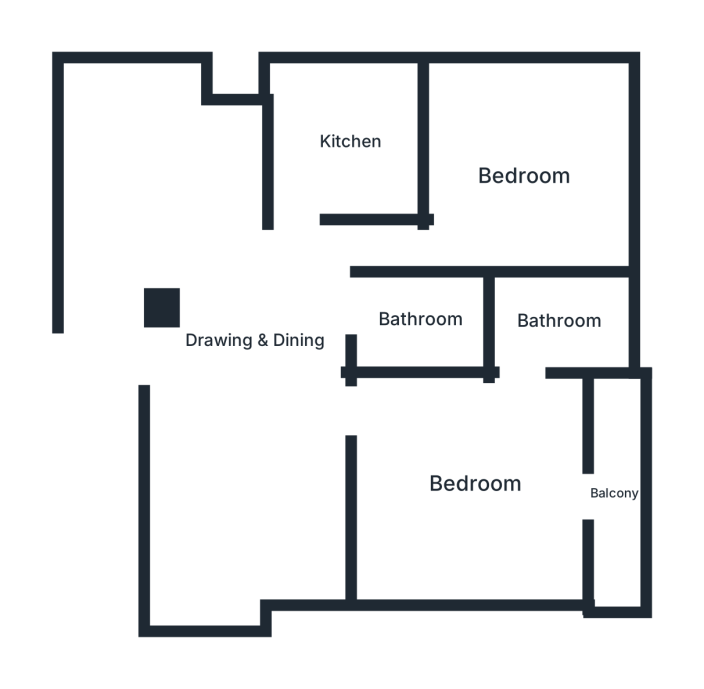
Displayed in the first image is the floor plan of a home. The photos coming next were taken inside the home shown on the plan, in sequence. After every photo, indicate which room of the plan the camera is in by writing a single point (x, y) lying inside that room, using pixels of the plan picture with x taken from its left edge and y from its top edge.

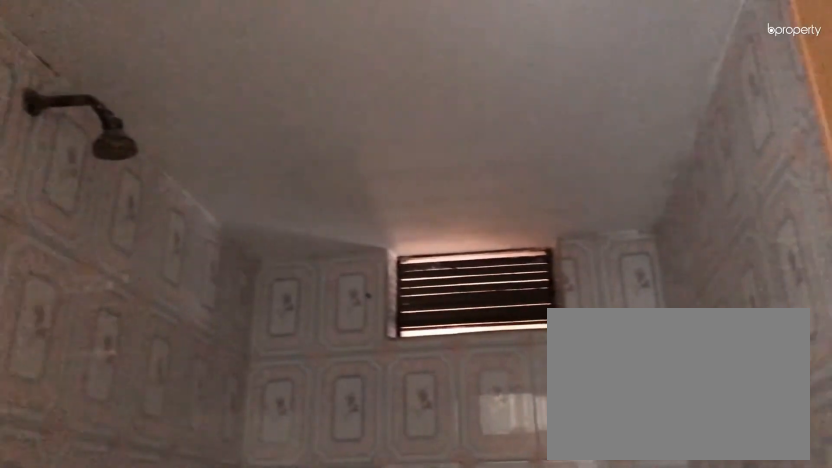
(423, 319)
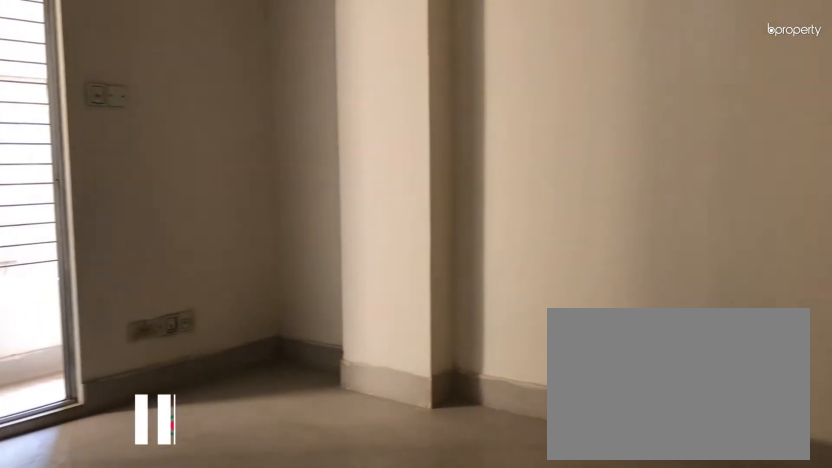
(471, 478)
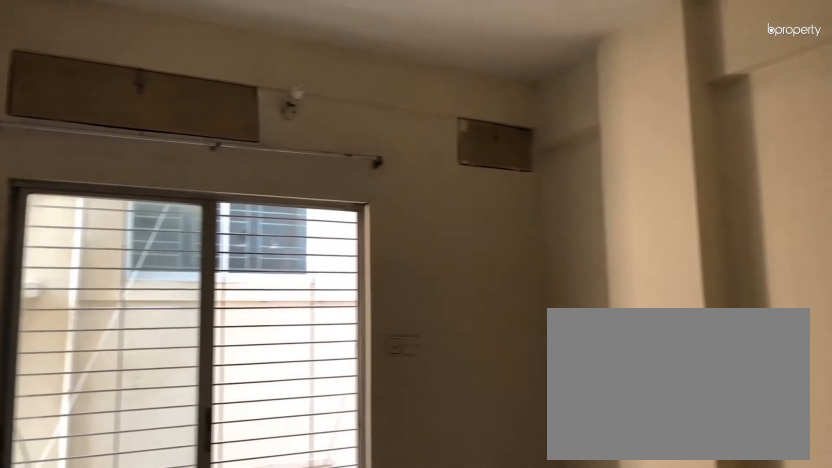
(472, 478)
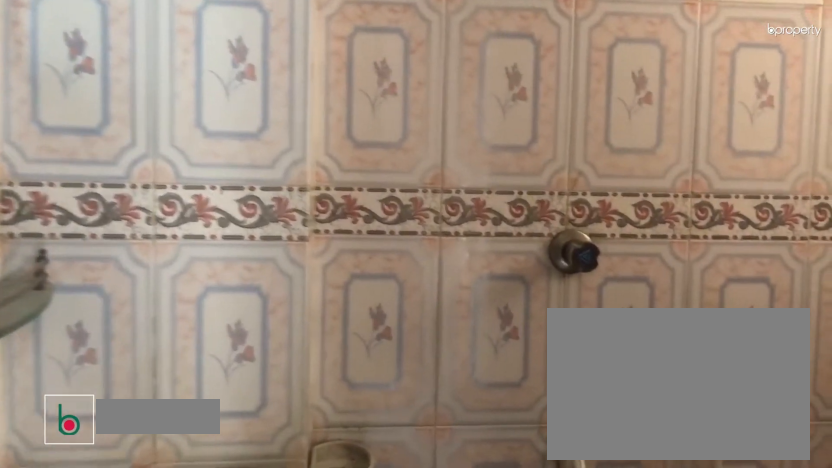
(561, 321)
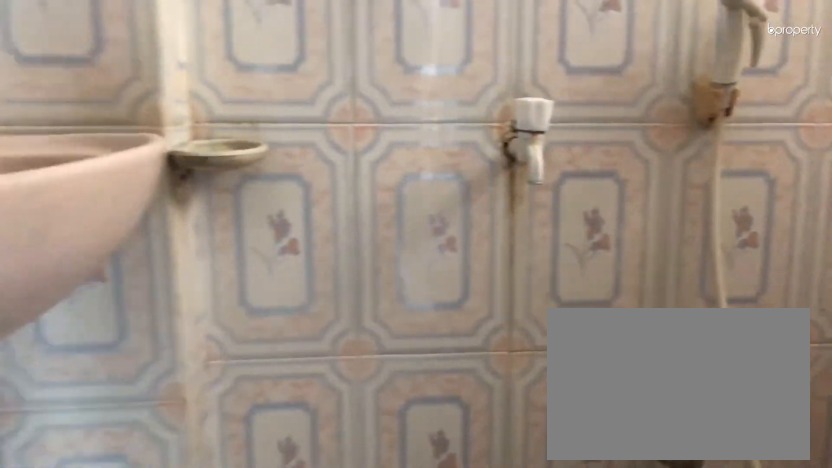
(561, 321)
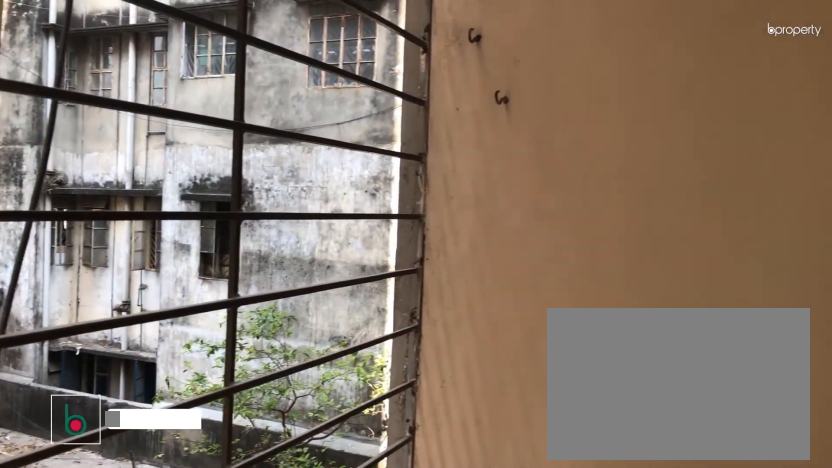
(613, 495)
